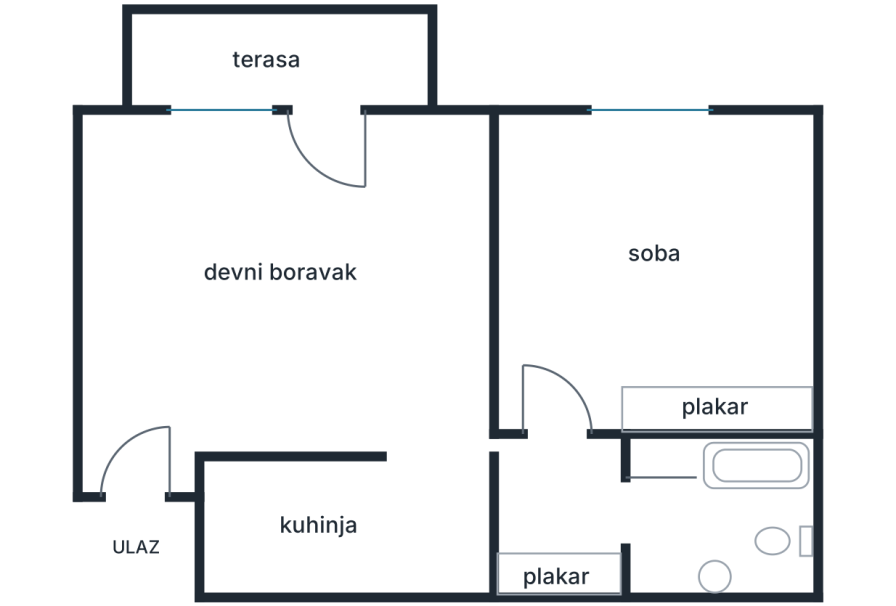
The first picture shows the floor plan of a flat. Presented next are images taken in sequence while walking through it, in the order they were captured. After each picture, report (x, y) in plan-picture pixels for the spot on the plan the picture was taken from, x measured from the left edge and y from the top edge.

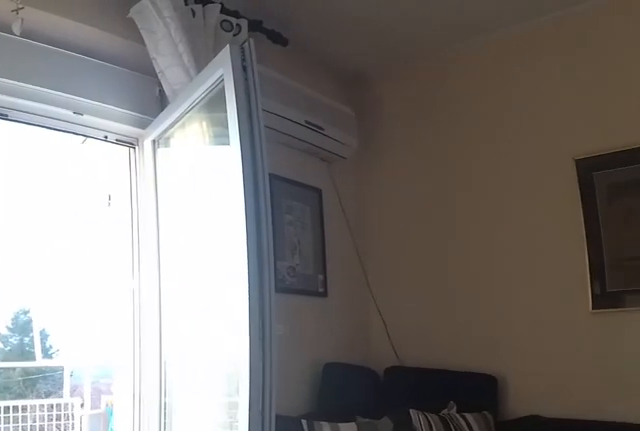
(164, 301)
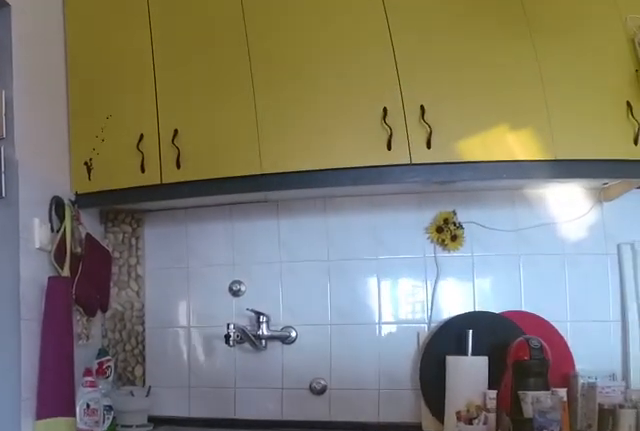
(393, 412)
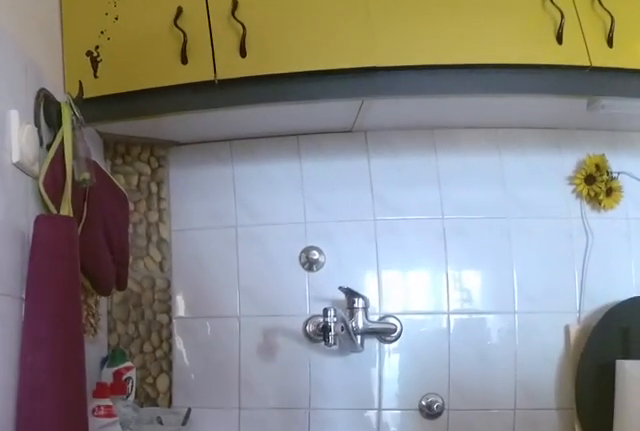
(430, 456)
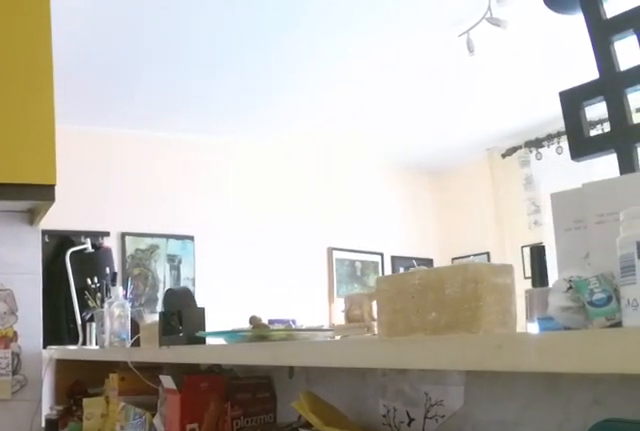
(378, 522)
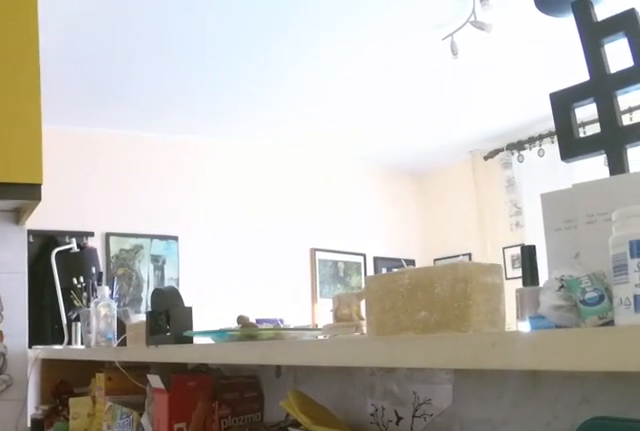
(375, 519)
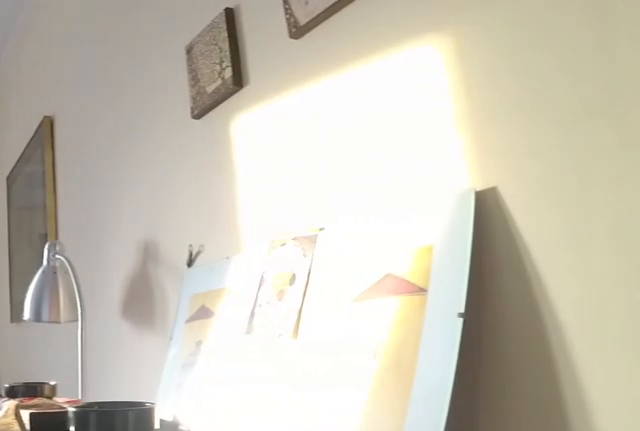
(441, 490)
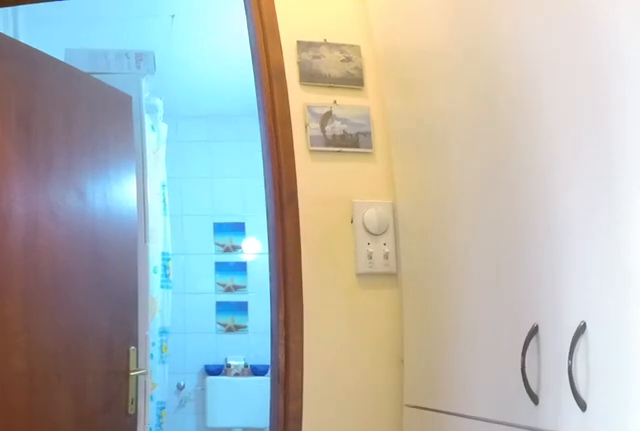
(451, 472)
